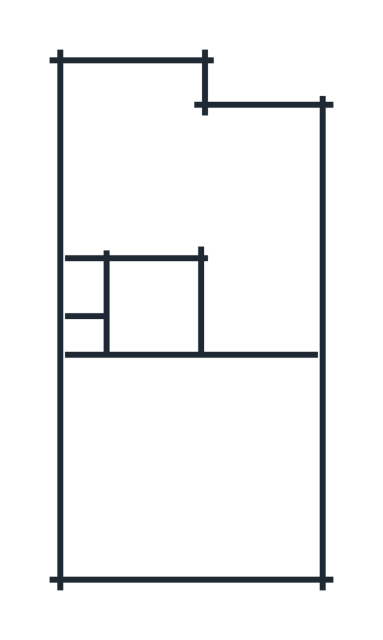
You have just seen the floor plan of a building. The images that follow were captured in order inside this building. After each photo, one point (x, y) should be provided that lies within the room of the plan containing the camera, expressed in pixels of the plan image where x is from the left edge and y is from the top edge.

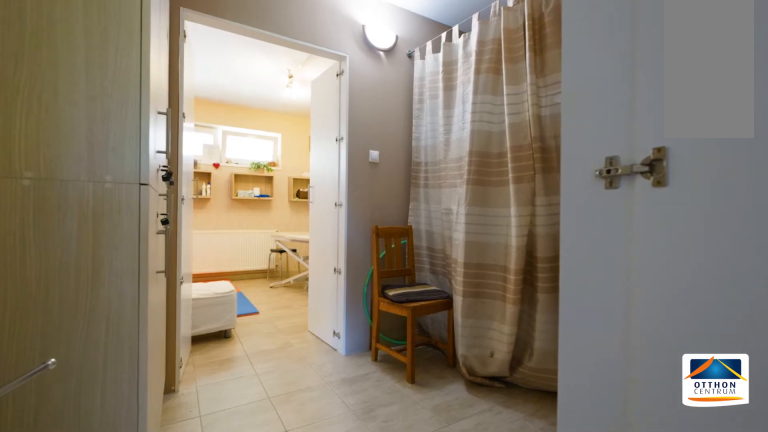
(258, 297)
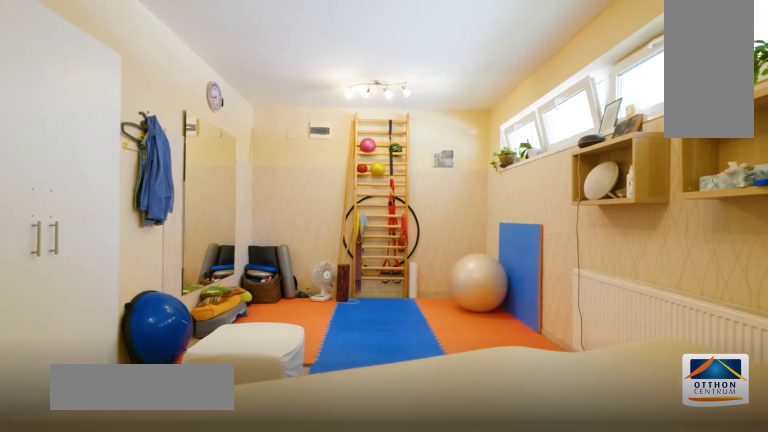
(172, 172)
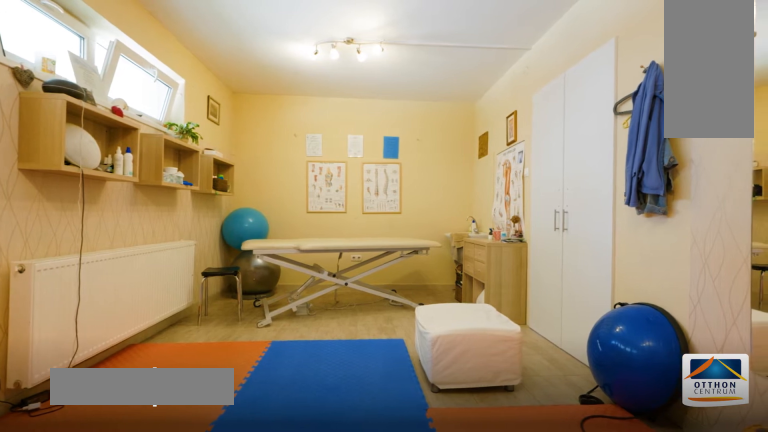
(172, 172)
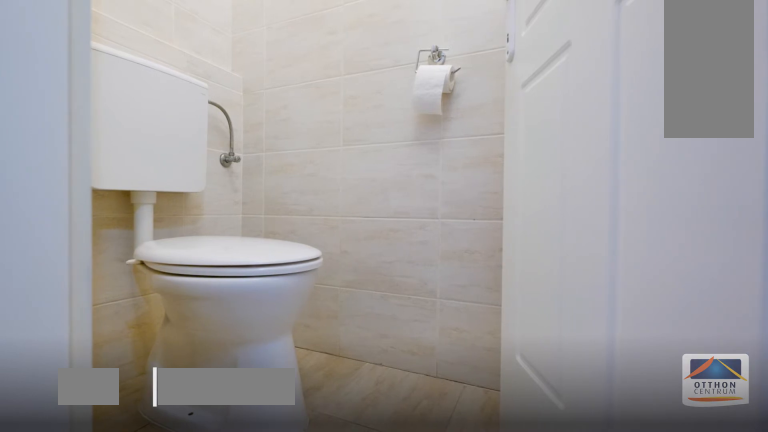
(142, 291)
